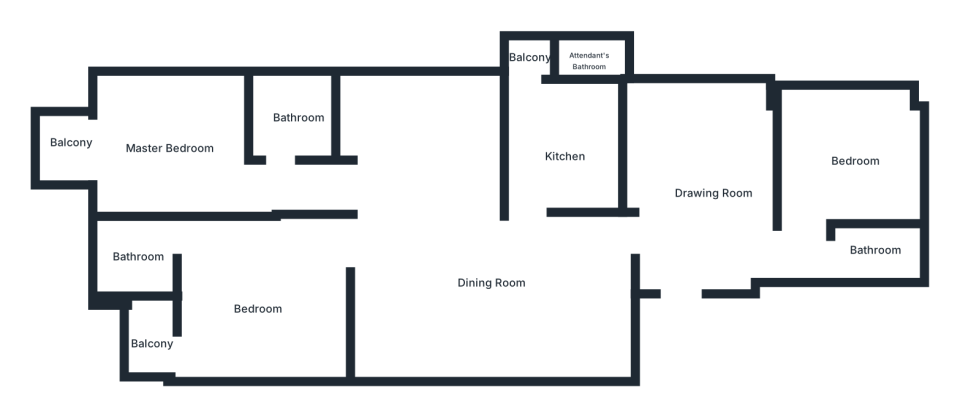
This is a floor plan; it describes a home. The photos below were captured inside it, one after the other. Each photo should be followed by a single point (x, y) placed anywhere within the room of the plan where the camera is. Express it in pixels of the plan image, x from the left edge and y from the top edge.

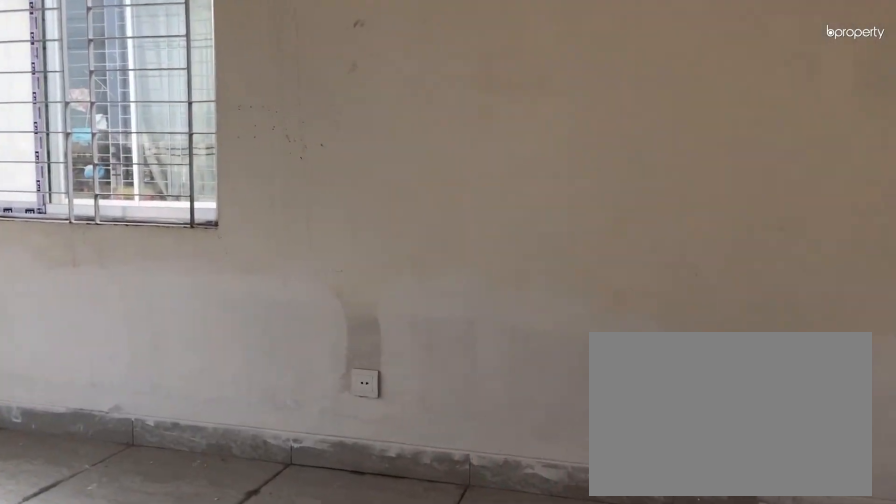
(165, 151)
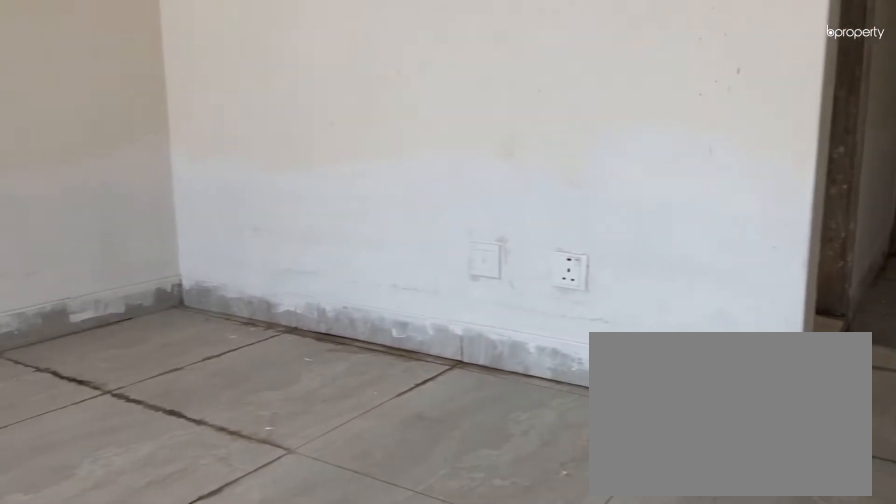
(165, 151)
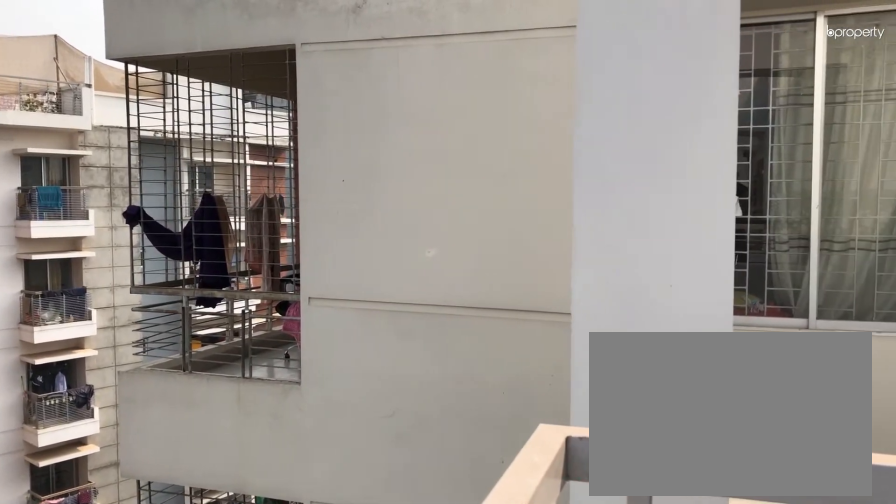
(73, 145)
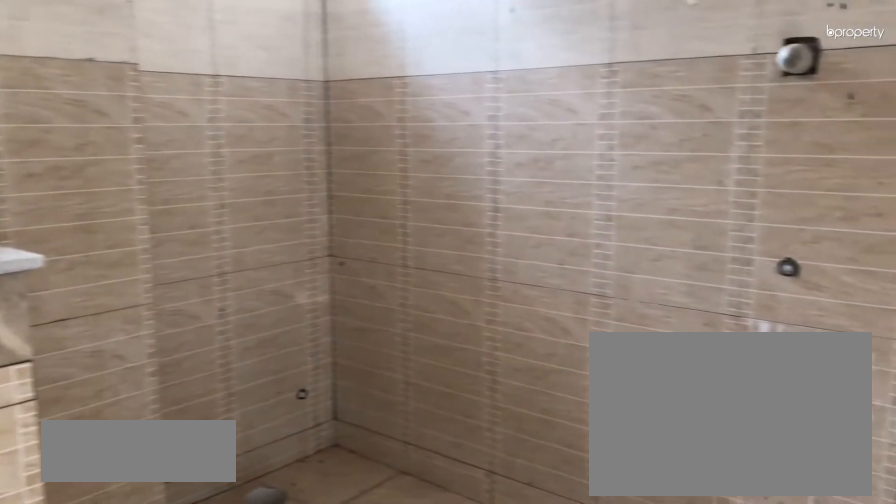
(297, 116)
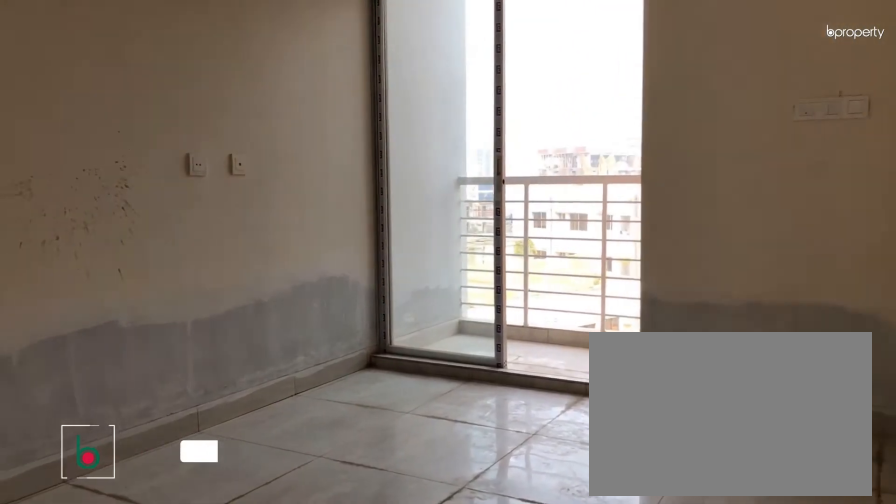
(260, 303)
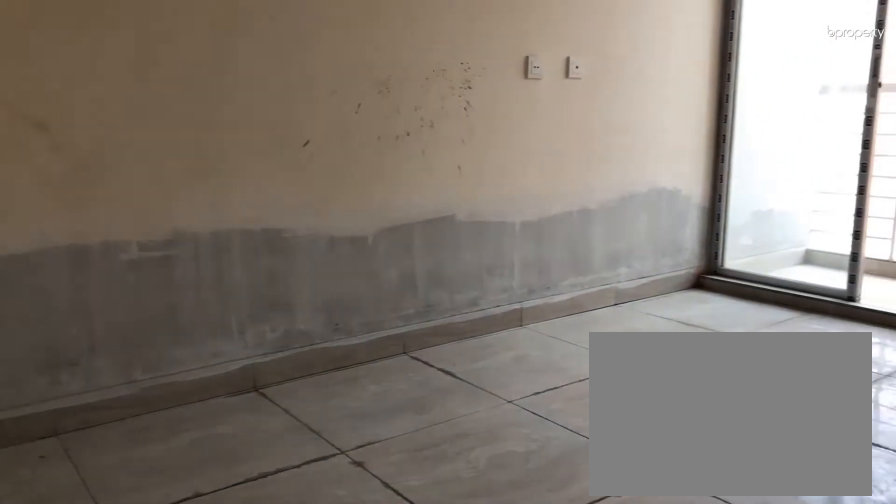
(260, 303)
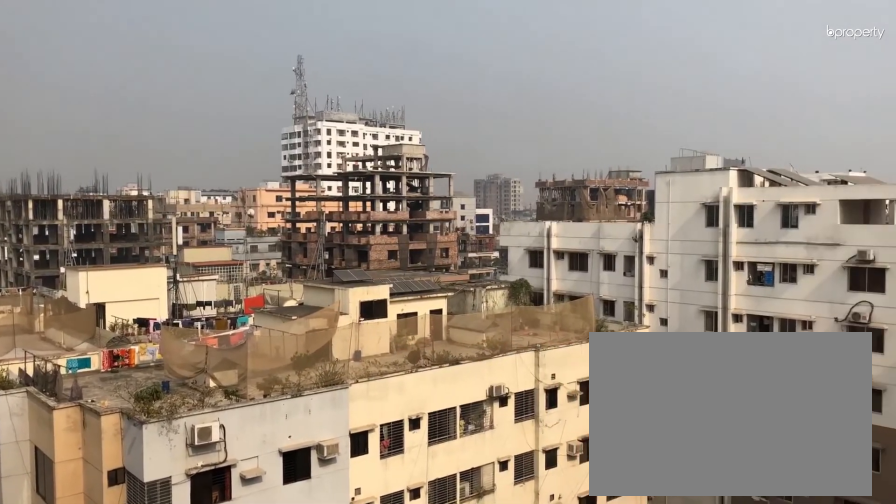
(150, 344)
